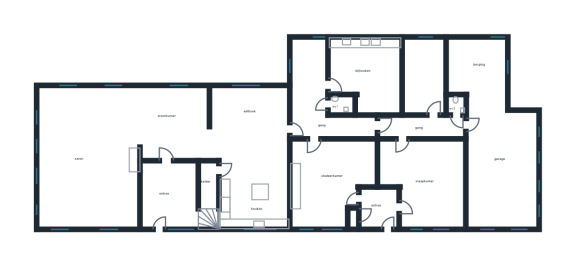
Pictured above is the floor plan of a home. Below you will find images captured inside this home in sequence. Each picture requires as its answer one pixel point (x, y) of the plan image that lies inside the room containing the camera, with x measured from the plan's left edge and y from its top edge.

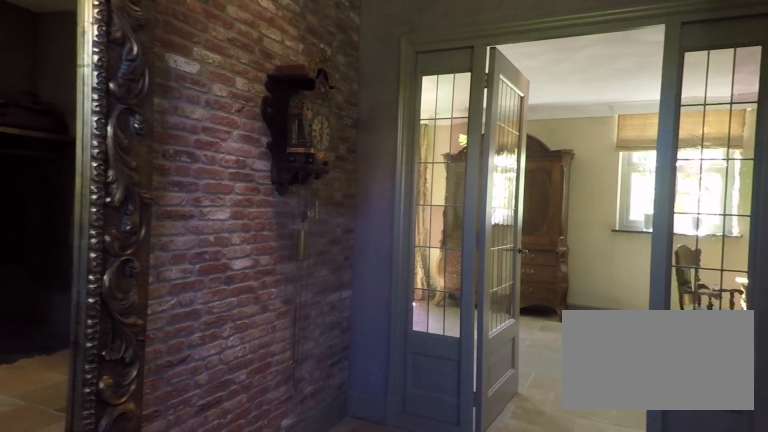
(170, 195)
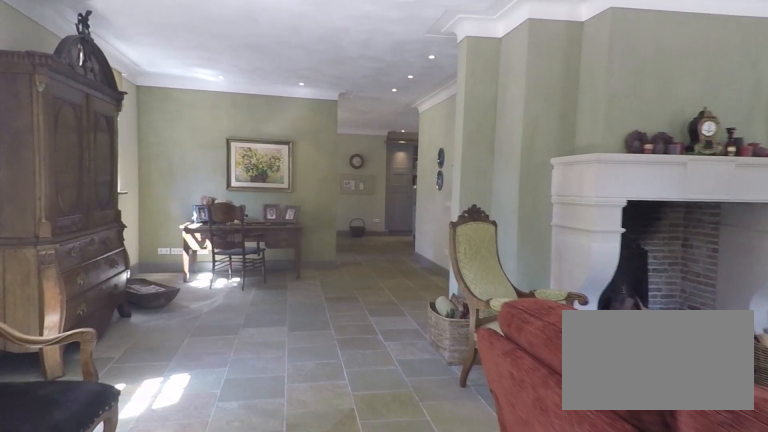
(114, 148)
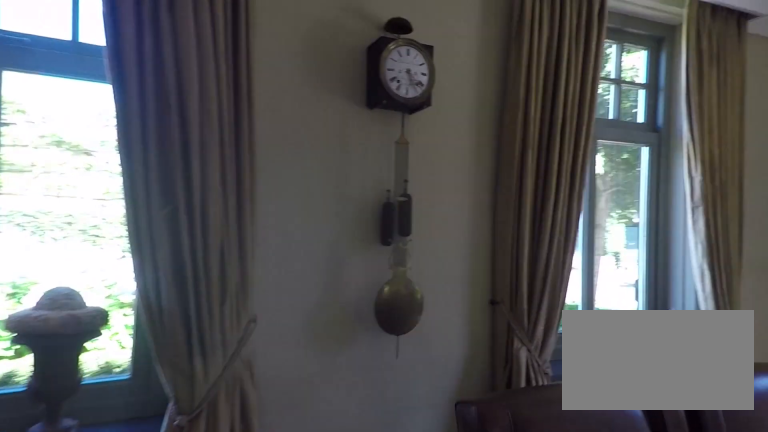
(114, 148)
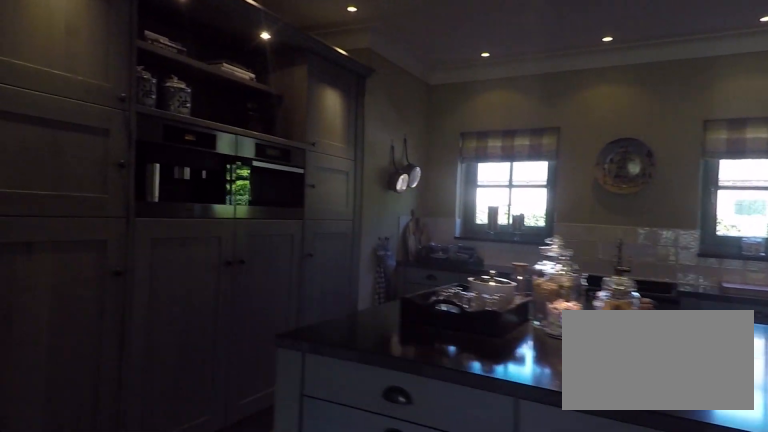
(252, 156)
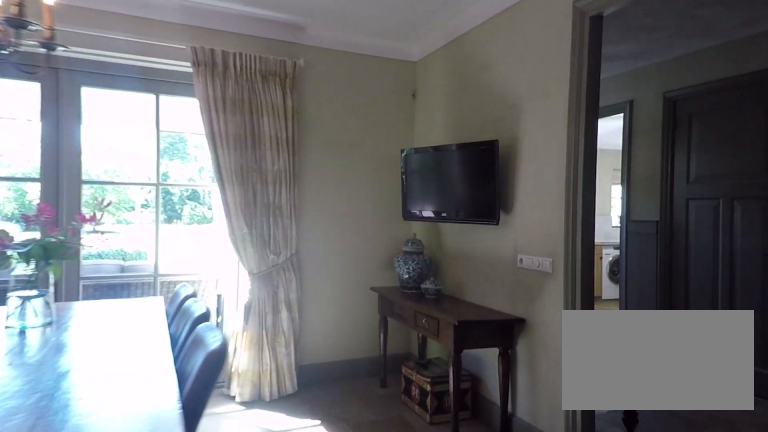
(252, 156)
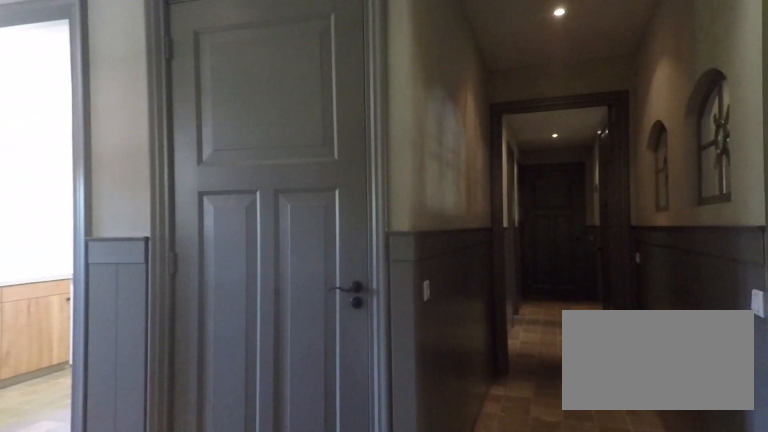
(309, 114)
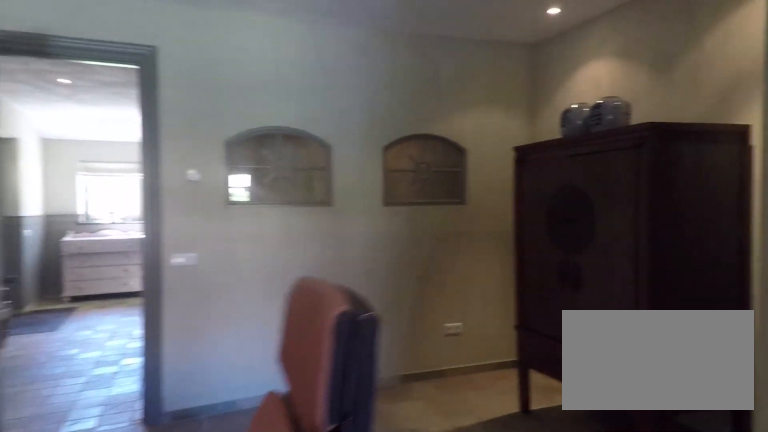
(331, 180)
